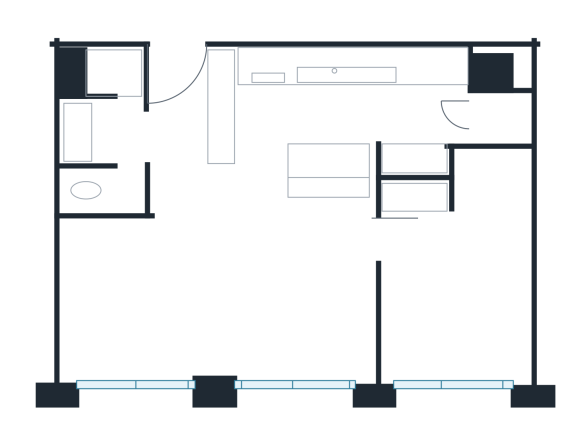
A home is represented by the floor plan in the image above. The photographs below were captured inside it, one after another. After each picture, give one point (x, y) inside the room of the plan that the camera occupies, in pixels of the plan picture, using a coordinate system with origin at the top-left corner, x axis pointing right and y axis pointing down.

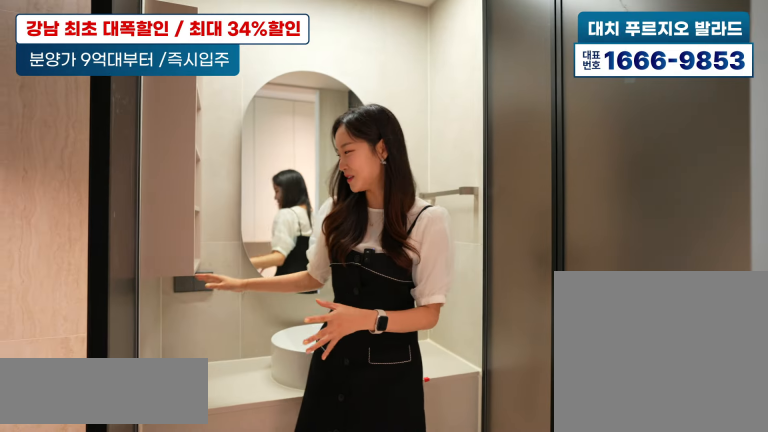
(114, 120)
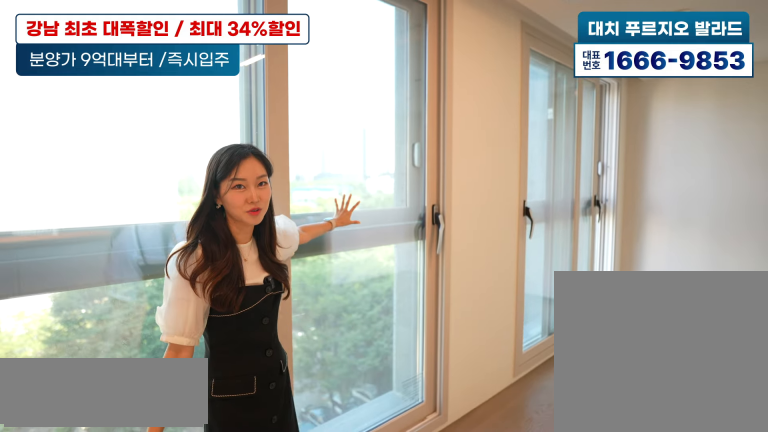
(195, 277)
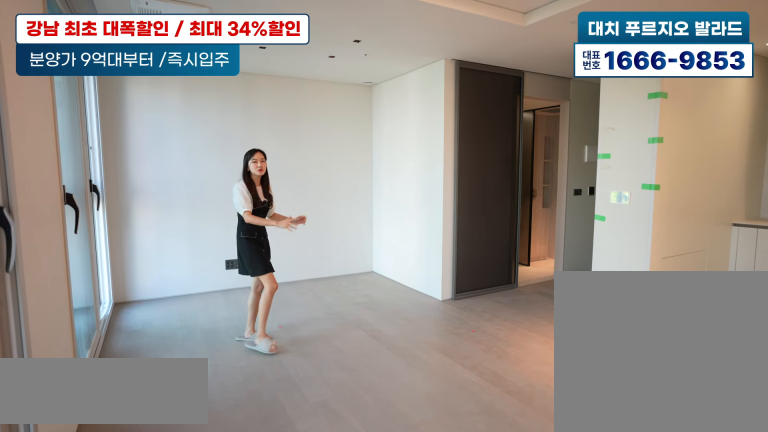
(195, 277)
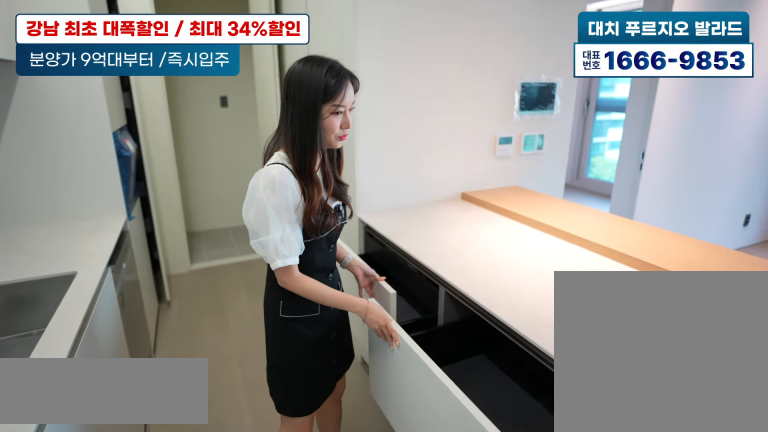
(365, 105)
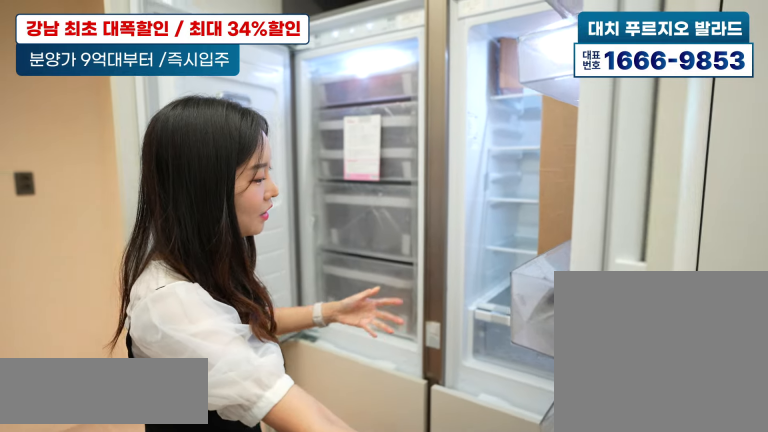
(365, 105)
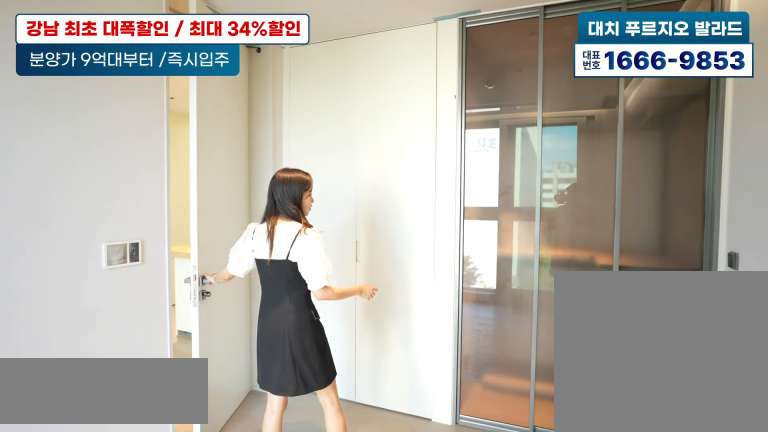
(449, 290)
